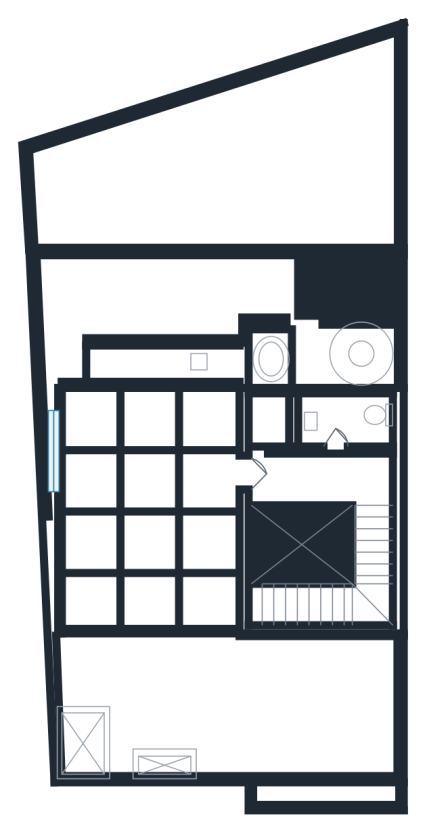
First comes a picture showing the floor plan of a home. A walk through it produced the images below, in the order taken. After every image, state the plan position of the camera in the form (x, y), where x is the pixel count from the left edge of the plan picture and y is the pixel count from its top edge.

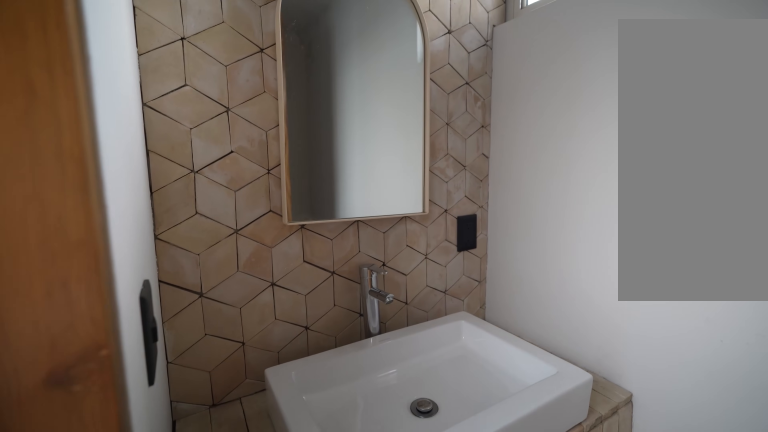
(332, 427)
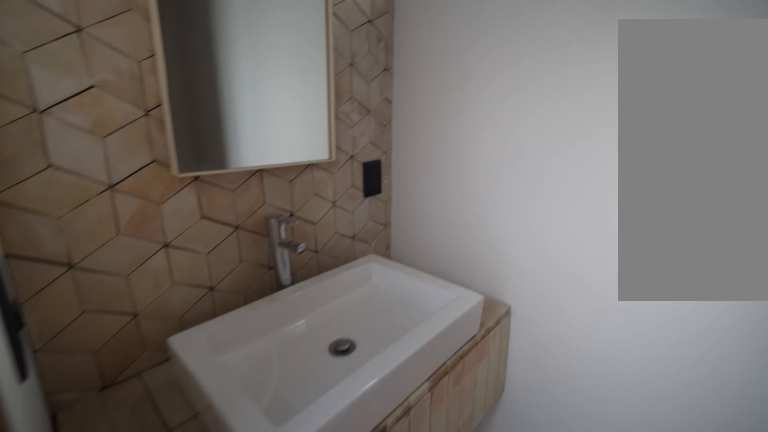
(332, 428)
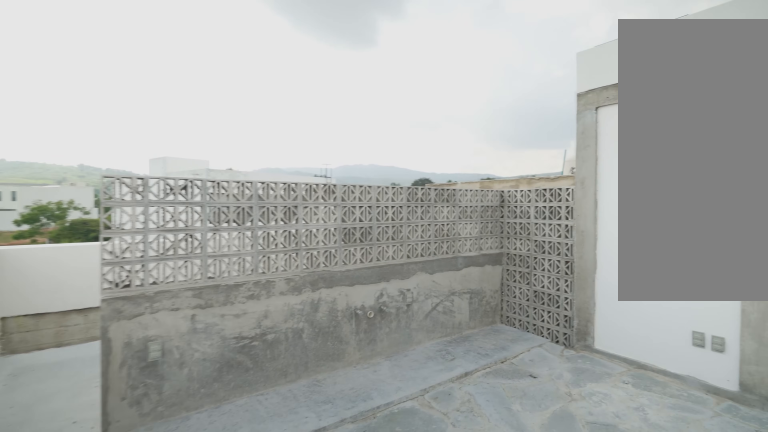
(78, 486)
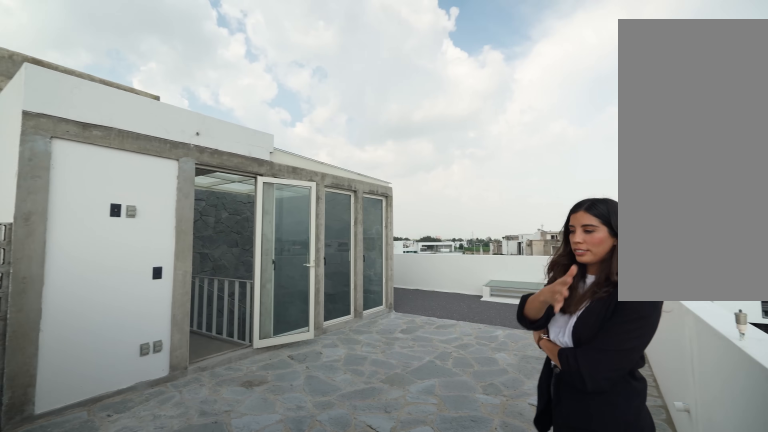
(101, 402)
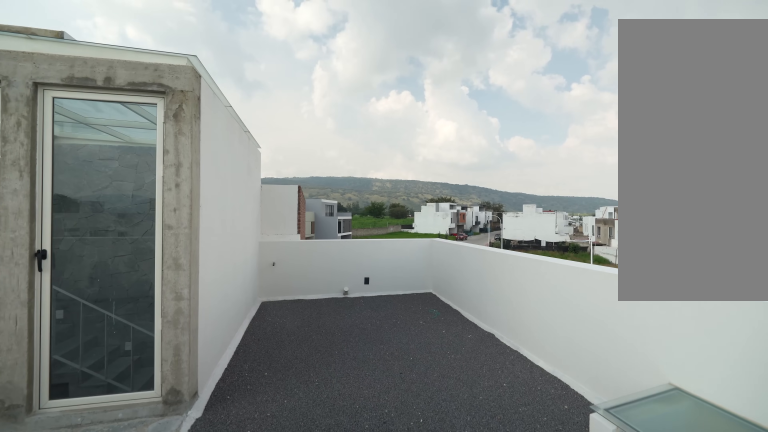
(67, 654)
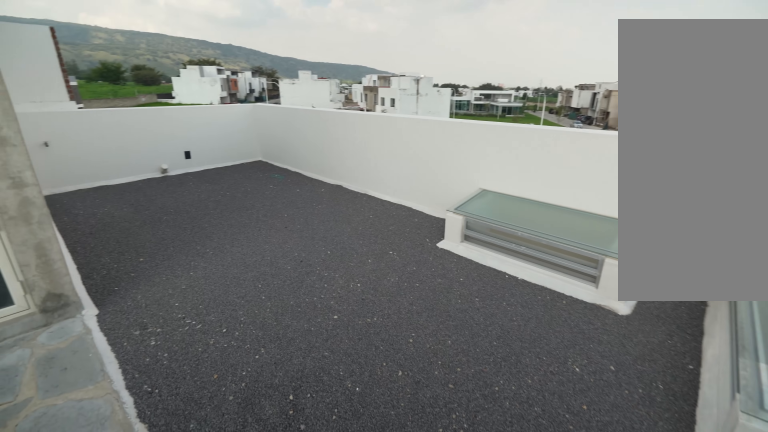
(95, 619)
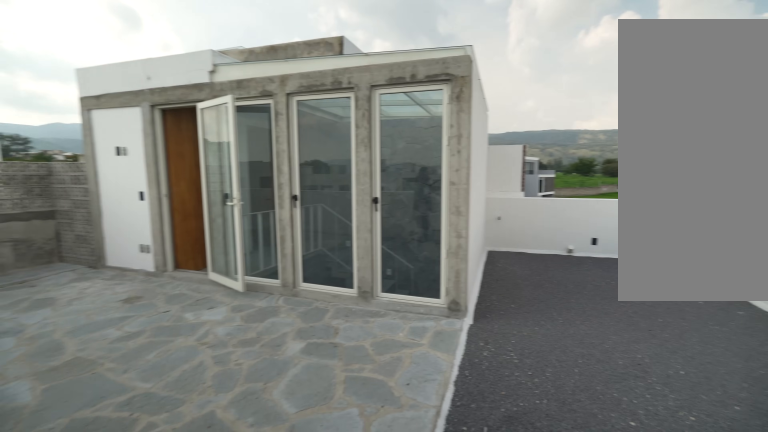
(85, 650)
